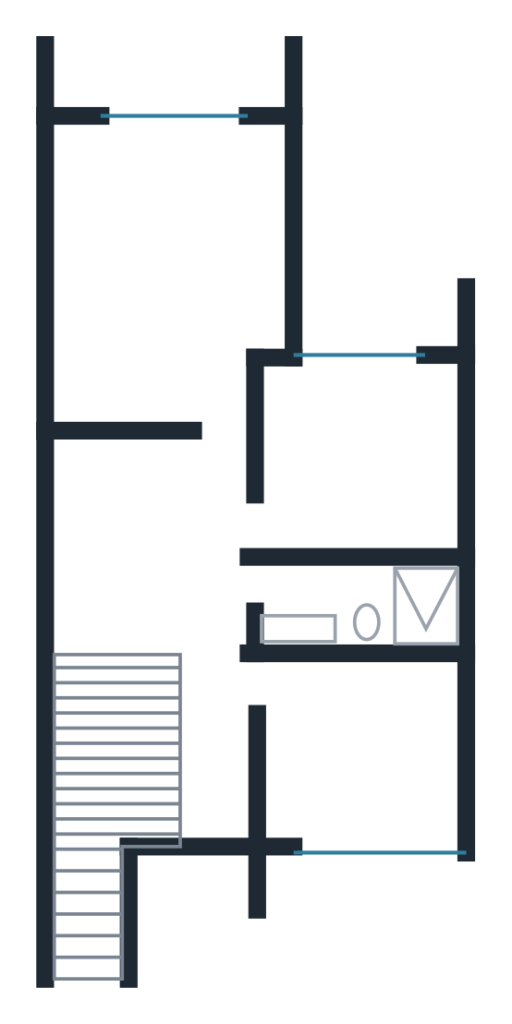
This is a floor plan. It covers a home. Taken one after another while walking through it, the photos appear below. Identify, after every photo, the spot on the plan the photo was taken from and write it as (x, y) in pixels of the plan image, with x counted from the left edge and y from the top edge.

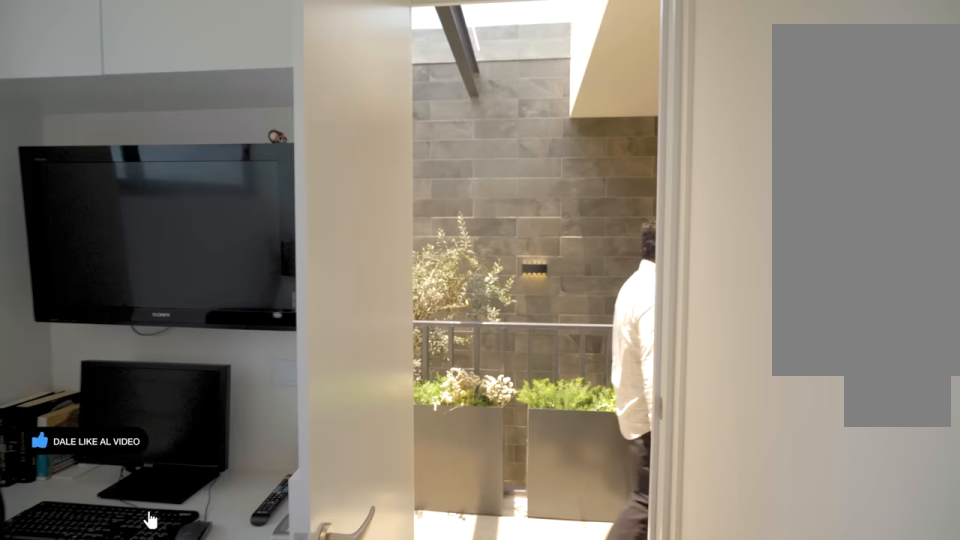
(308, 775)
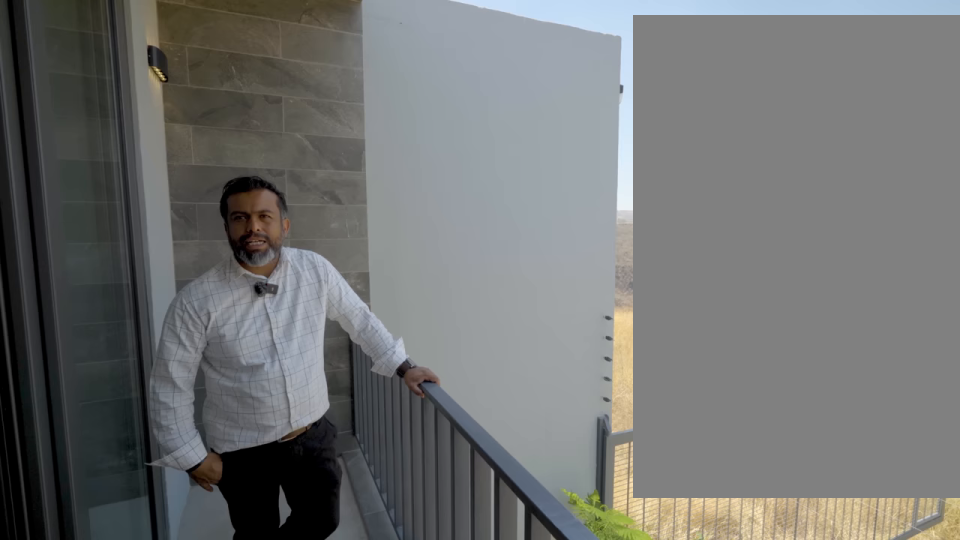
(193, 86)
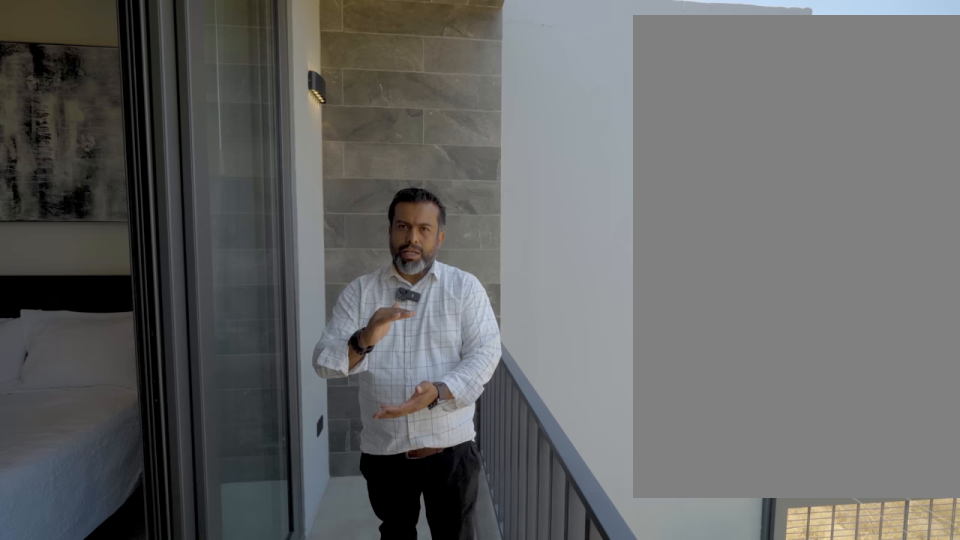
(192, 87)
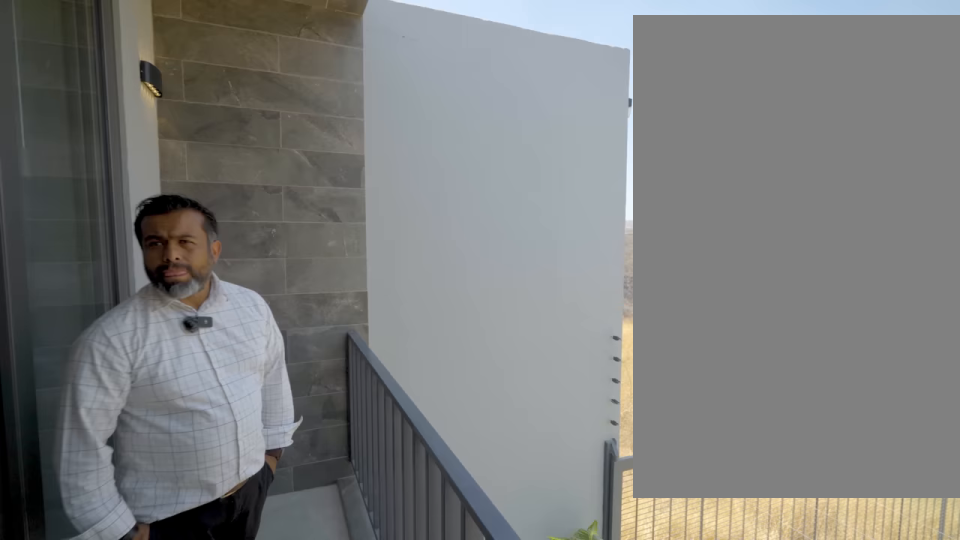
(193, 86)
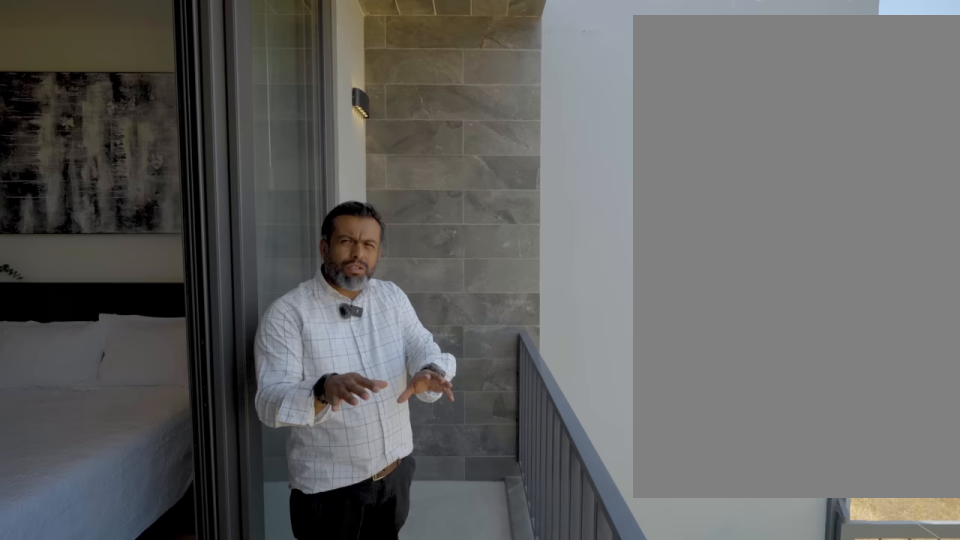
(192, 87)
